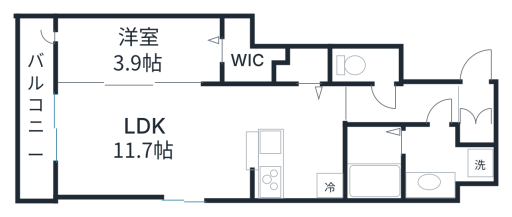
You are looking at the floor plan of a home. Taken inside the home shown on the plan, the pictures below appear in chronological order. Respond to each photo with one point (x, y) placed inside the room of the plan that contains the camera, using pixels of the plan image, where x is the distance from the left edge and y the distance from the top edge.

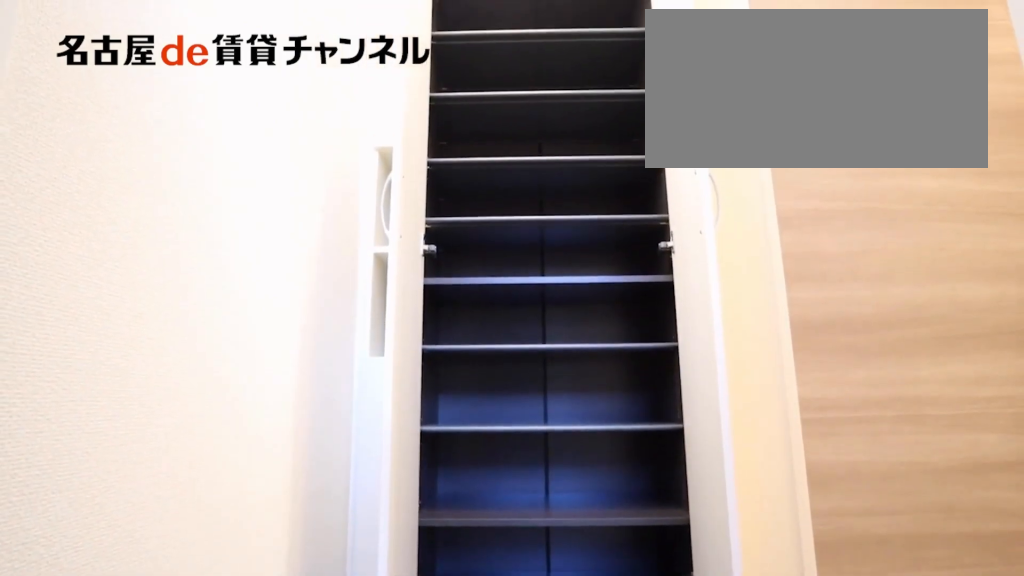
(477, 114)
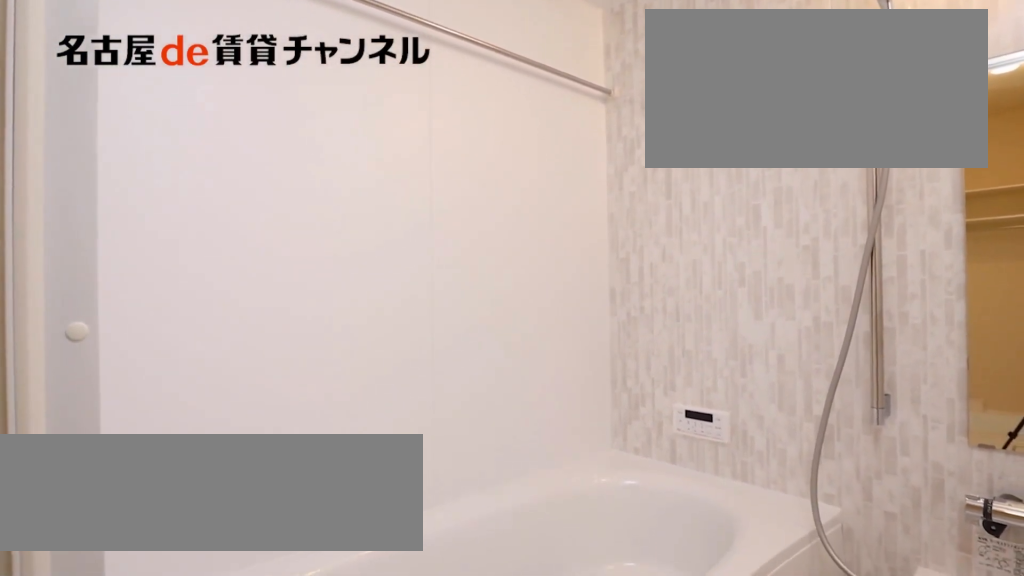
(373, 163)
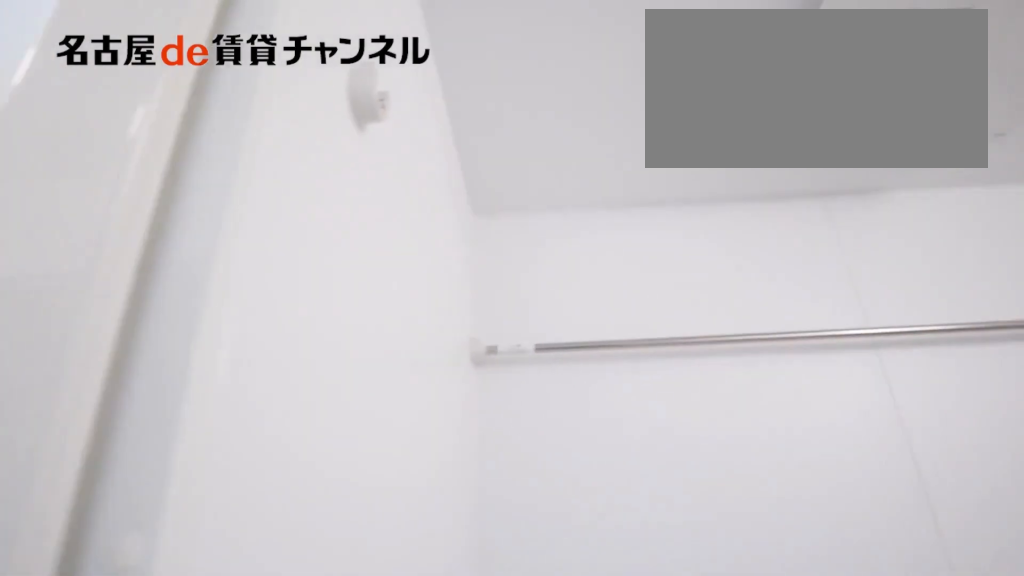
(373, 163)
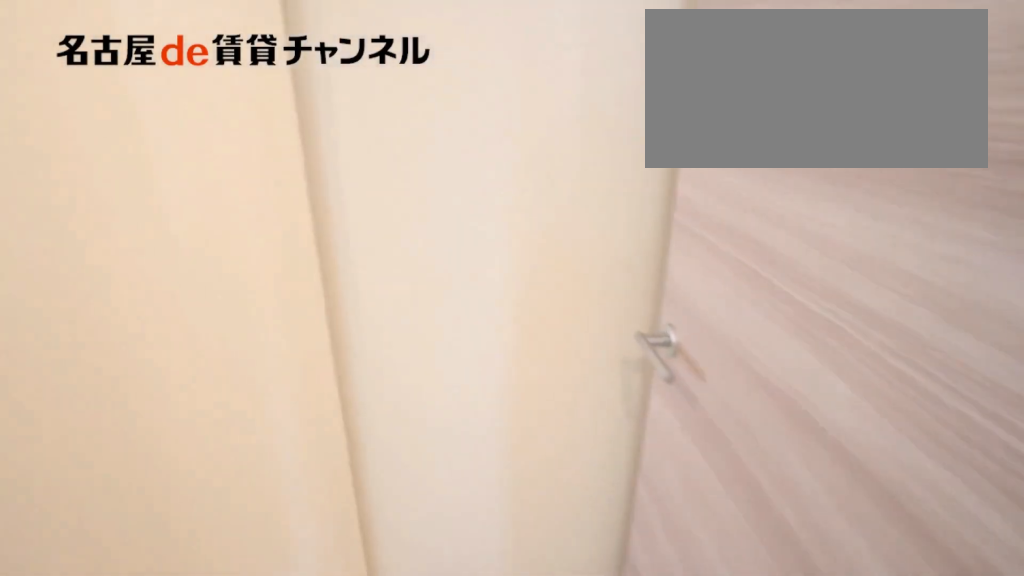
(443, 162)
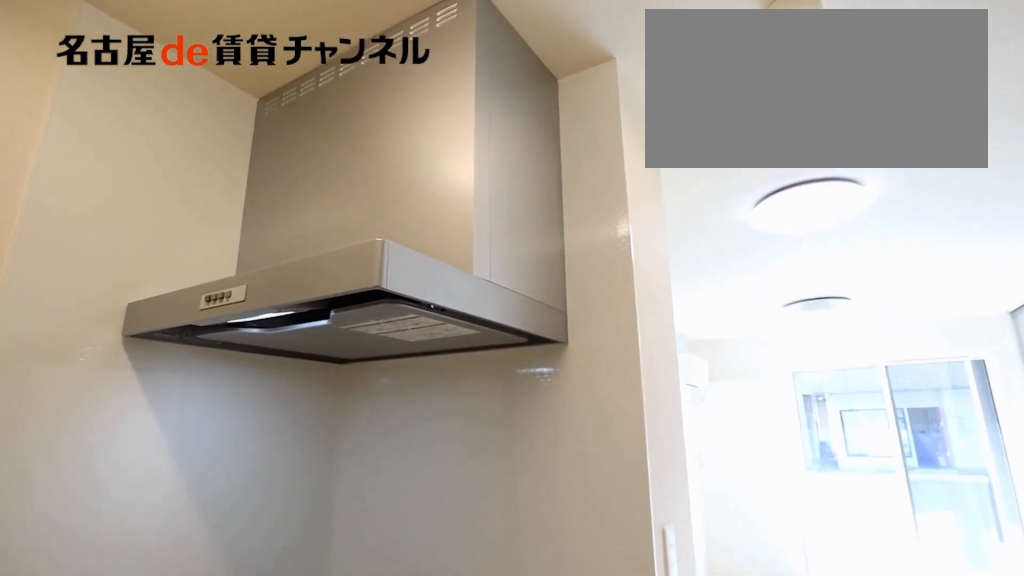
(302, 143)
